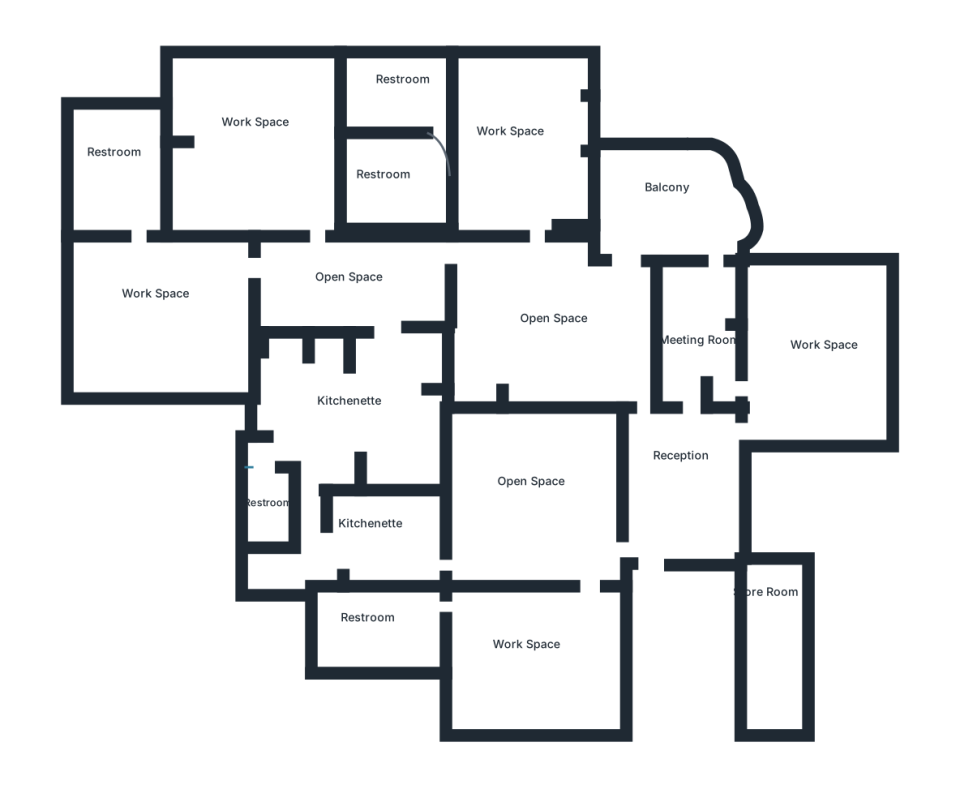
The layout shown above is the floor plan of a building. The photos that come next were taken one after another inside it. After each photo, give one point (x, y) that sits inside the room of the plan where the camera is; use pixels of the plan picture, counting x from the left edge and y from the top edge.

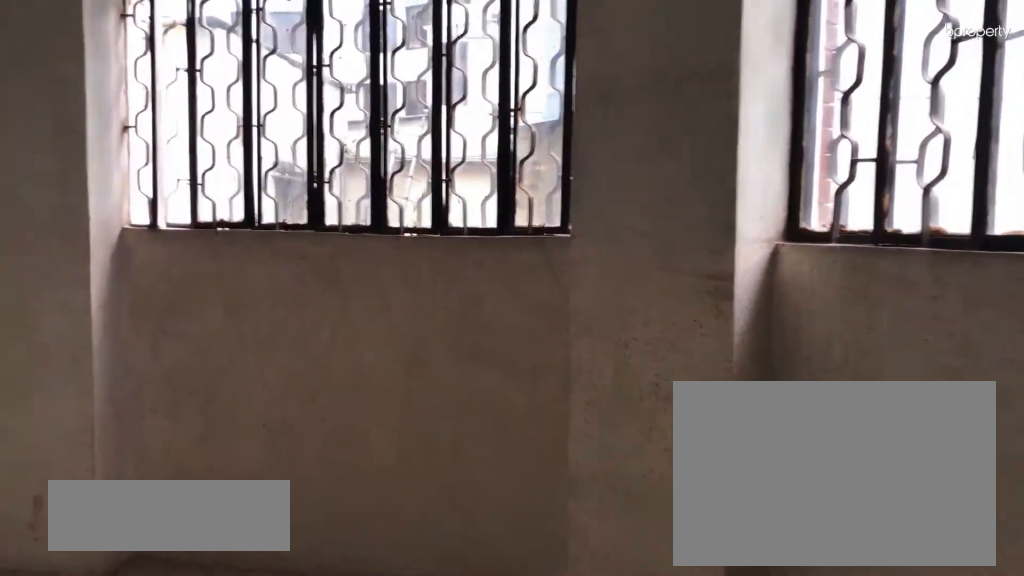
(684, 198)
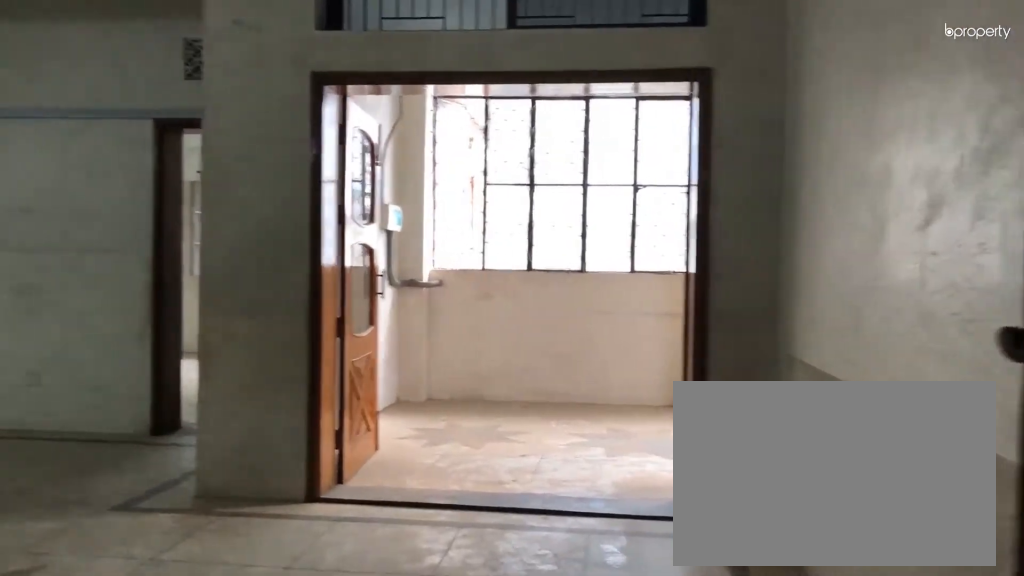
(553, 326)
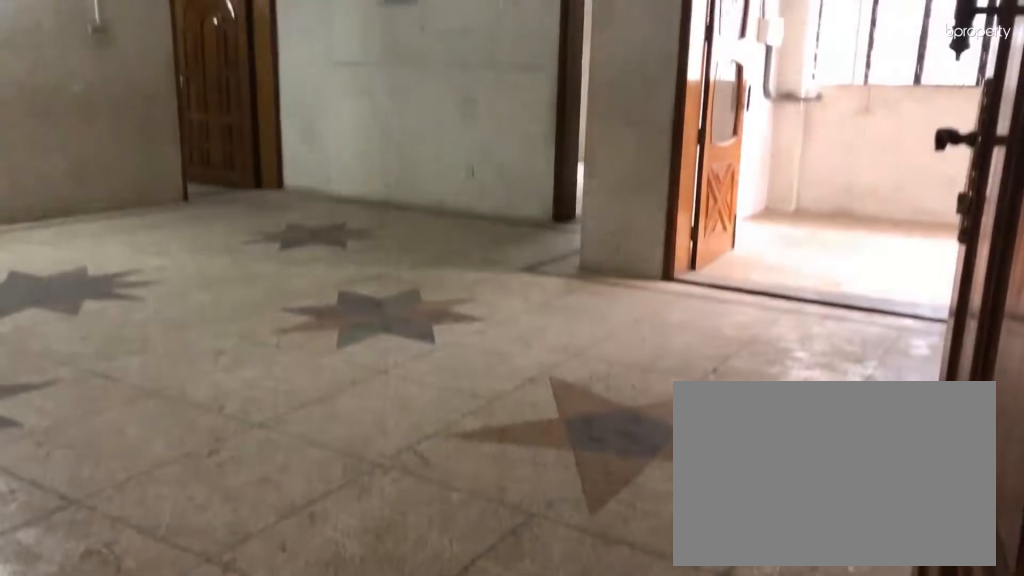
(554, 314)
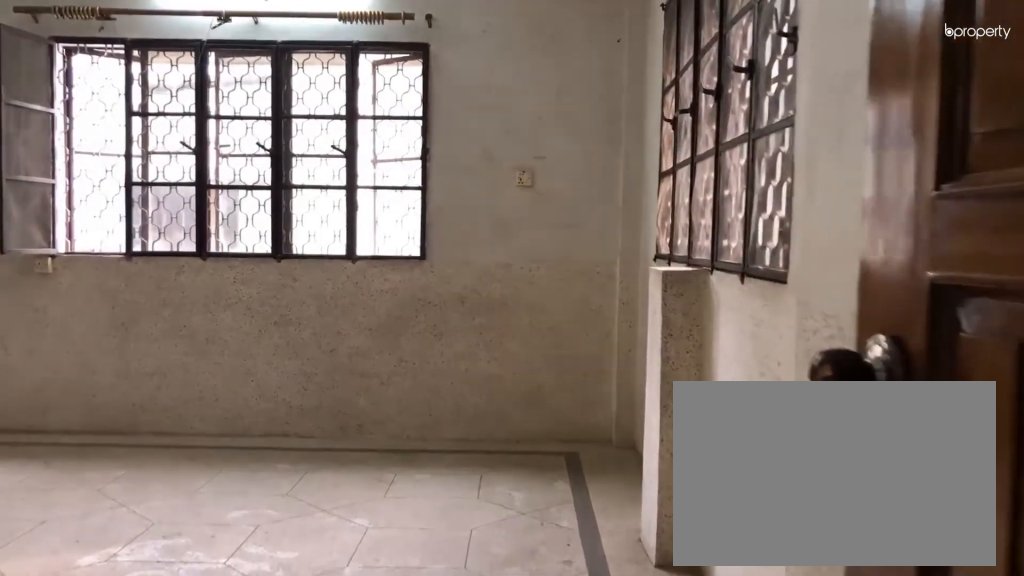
(527, 142)
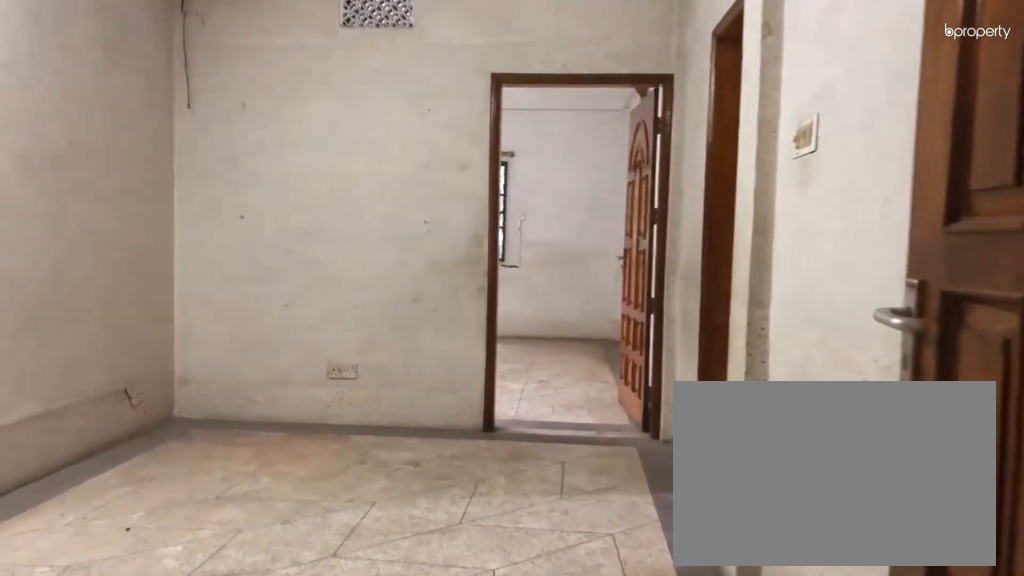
(340, 282)
